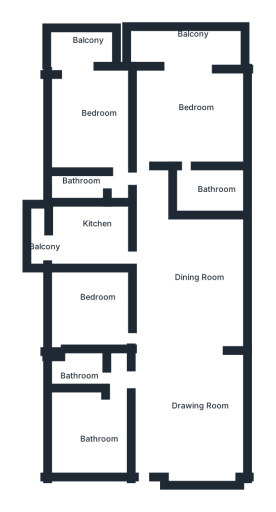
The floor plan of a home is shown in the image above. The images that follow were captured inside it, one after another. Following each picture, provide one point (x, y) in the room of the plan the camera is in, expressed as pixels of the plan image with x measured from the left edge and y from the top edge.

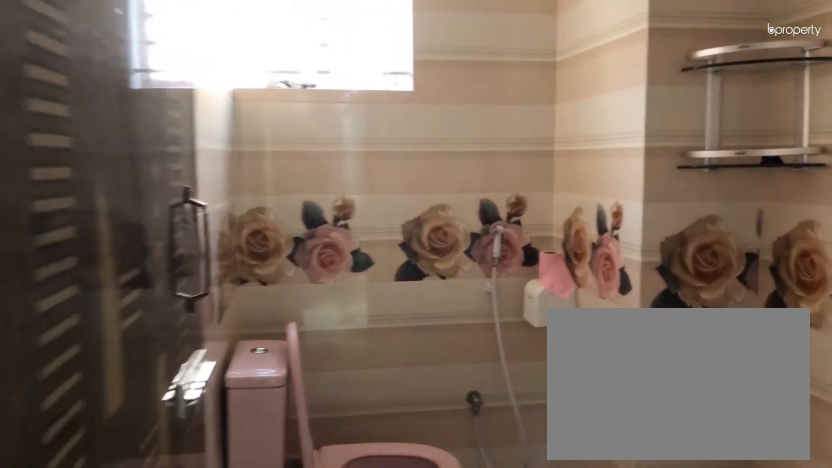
(80, 373)
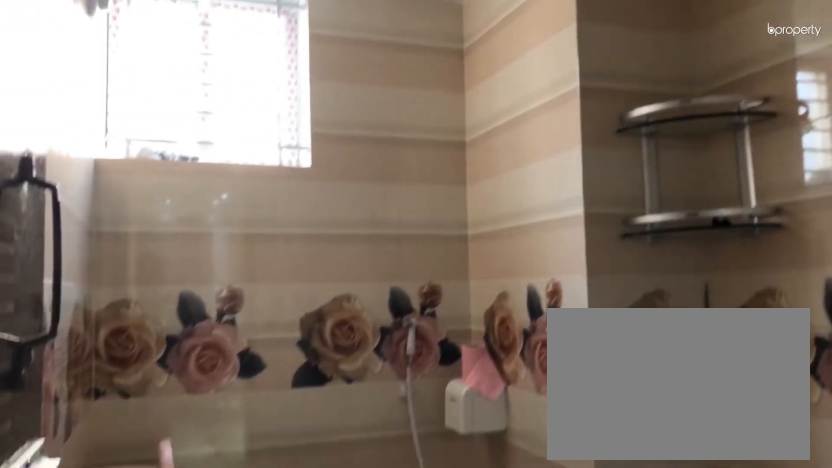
(86, 377)
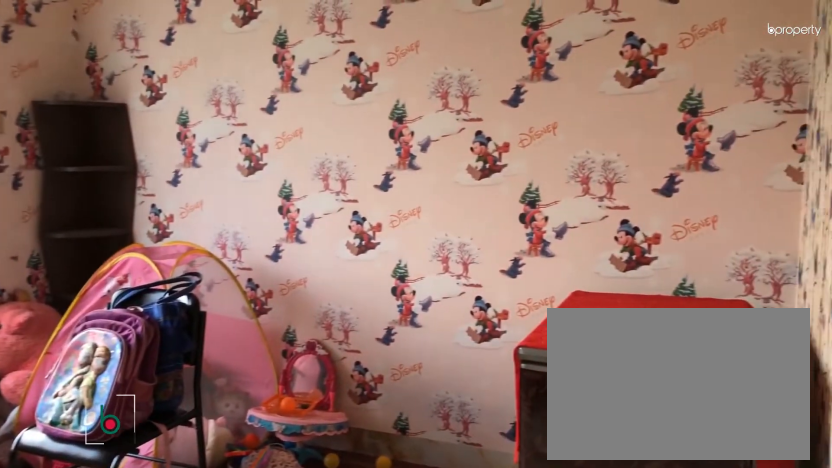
(93, 308)
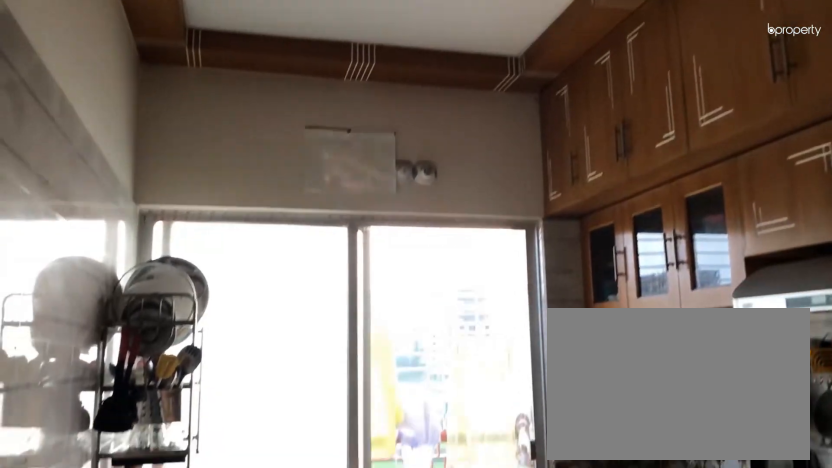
(95, 242)
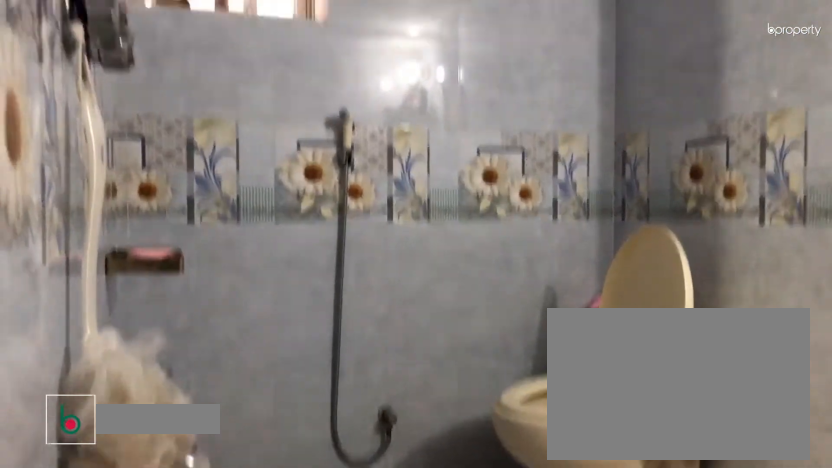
(203, 192)
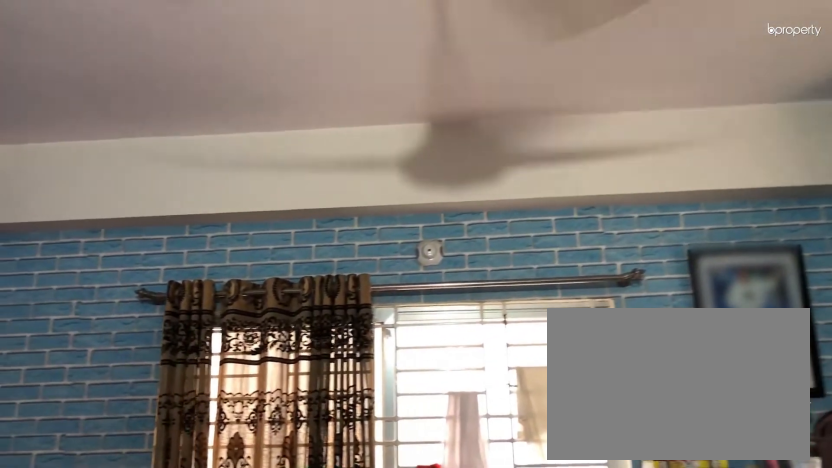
(90, 120)
